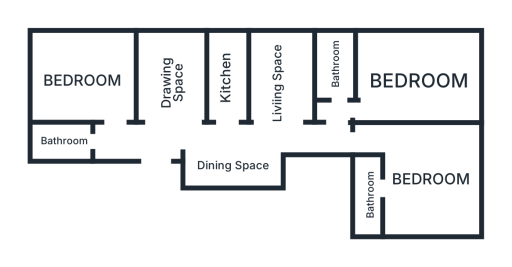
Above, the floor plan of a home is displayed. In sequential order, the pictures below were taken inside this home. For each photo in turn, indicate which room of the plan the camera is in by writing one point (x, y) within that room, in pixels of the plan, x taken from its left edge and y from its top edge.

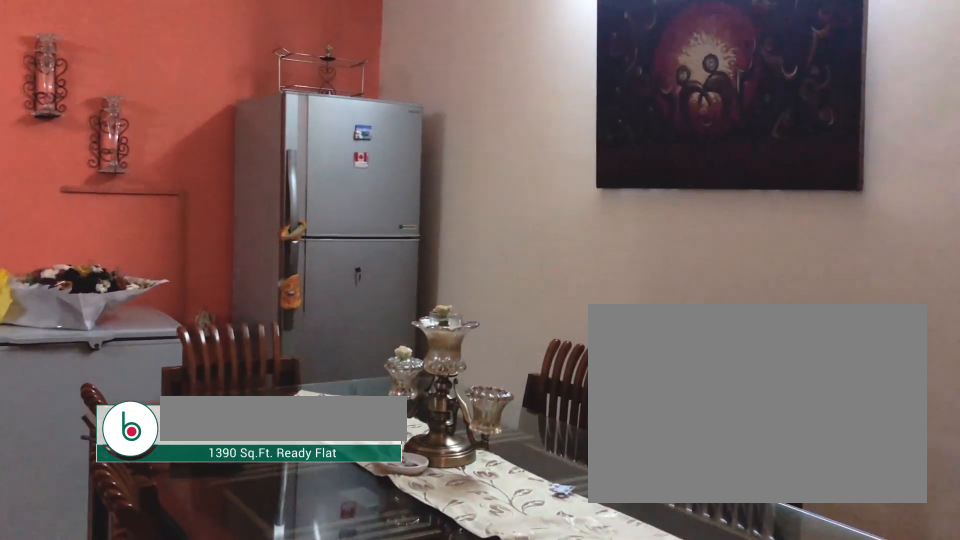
(225, 147)
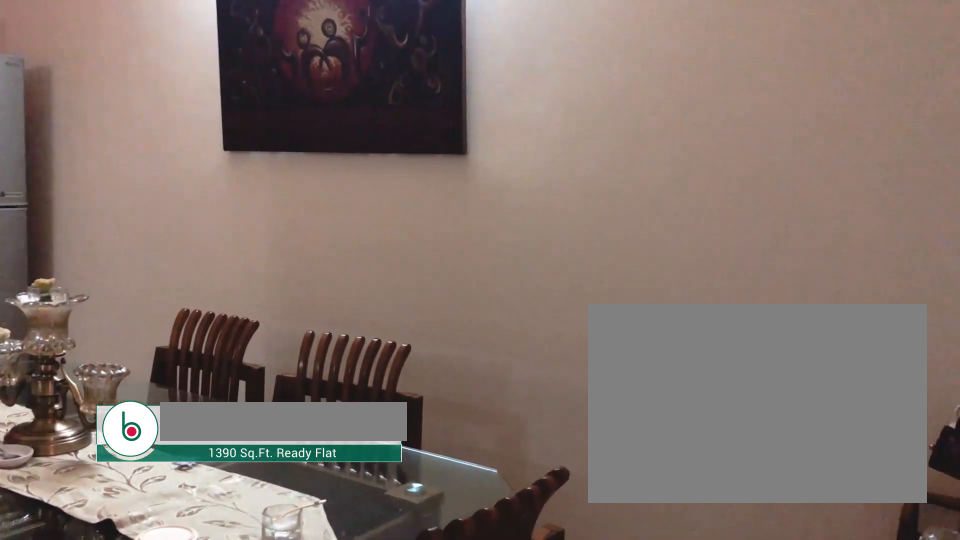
(225, 147)
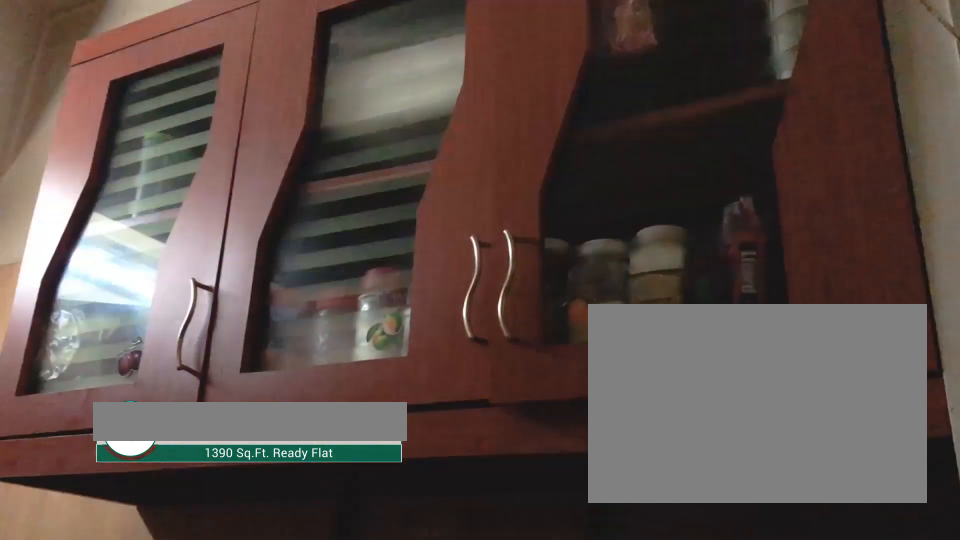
(225, 108)
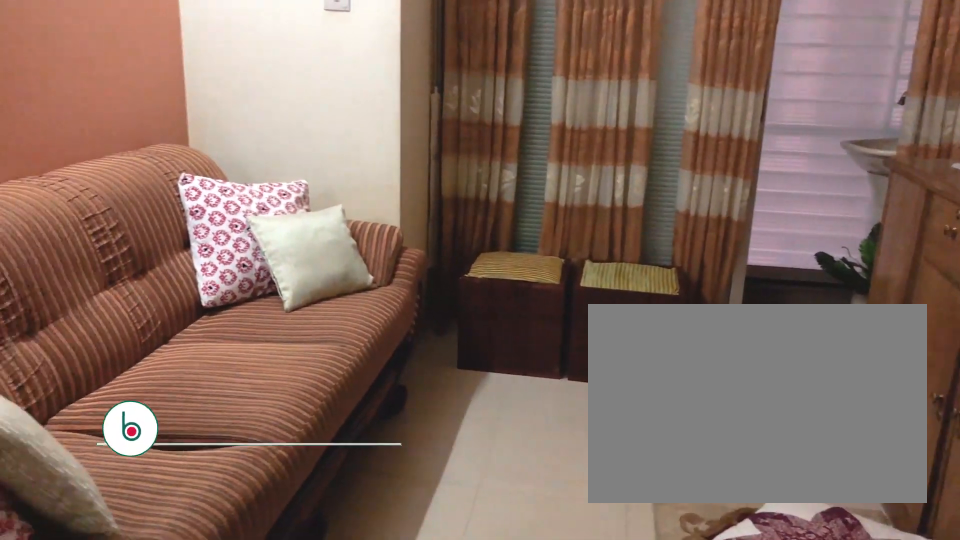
(297, 80)
